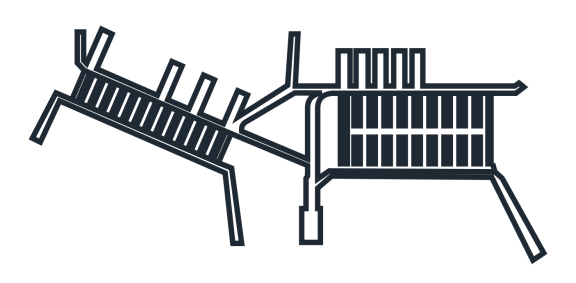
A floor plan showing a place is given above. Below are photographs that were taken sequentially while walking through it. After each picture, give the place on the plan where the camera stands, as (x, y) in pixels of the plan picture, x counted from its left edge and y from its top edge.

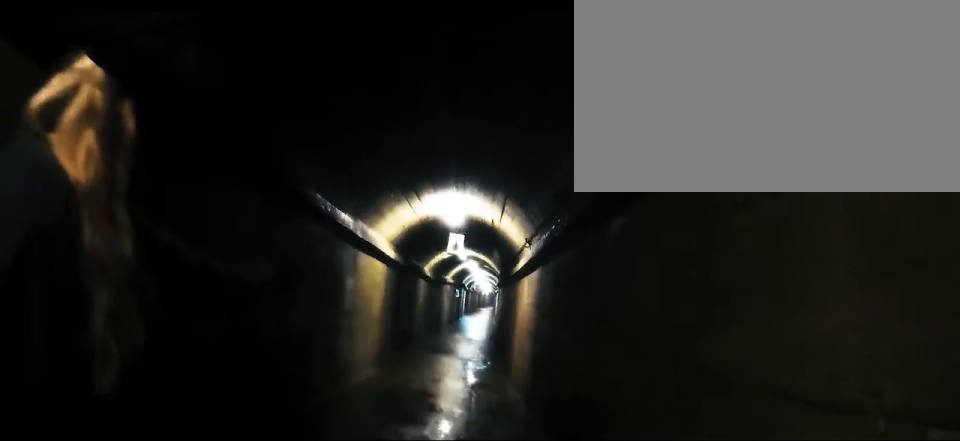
(505, 91)
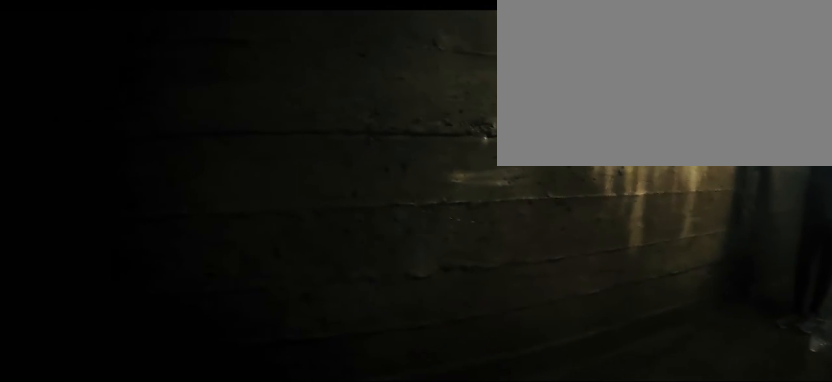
(485, 85)
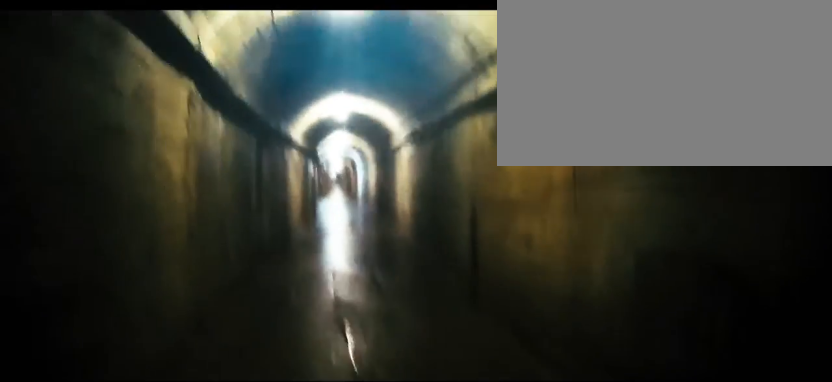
(459, 92)
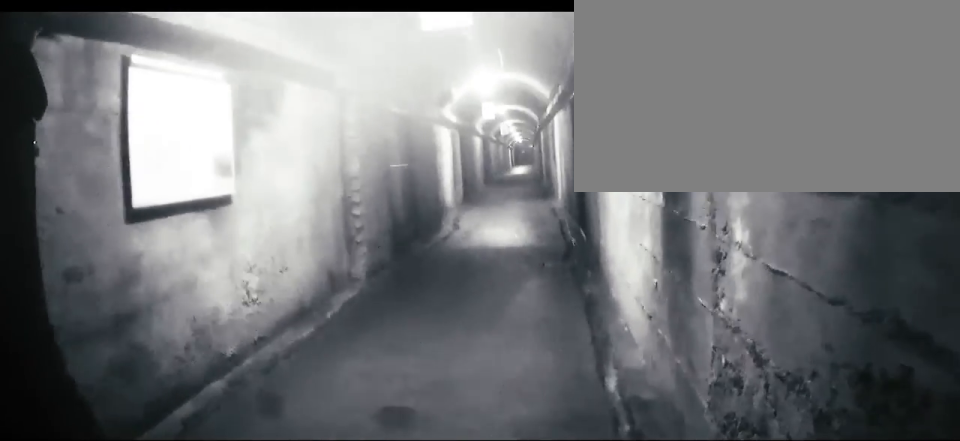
(217, 128)
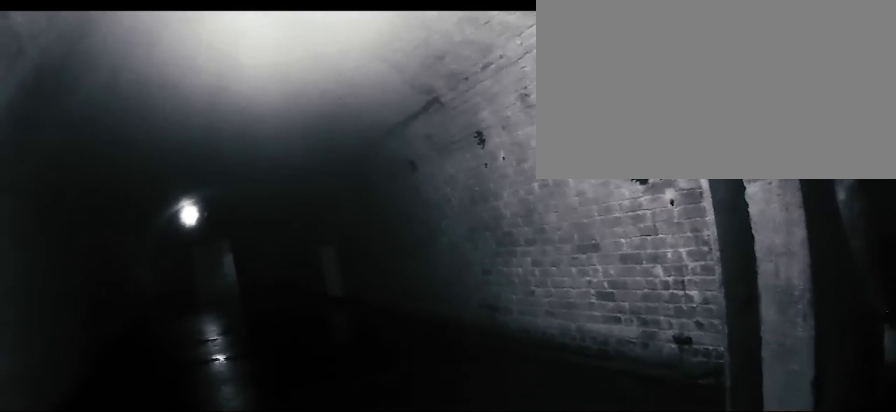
(155, 96)
